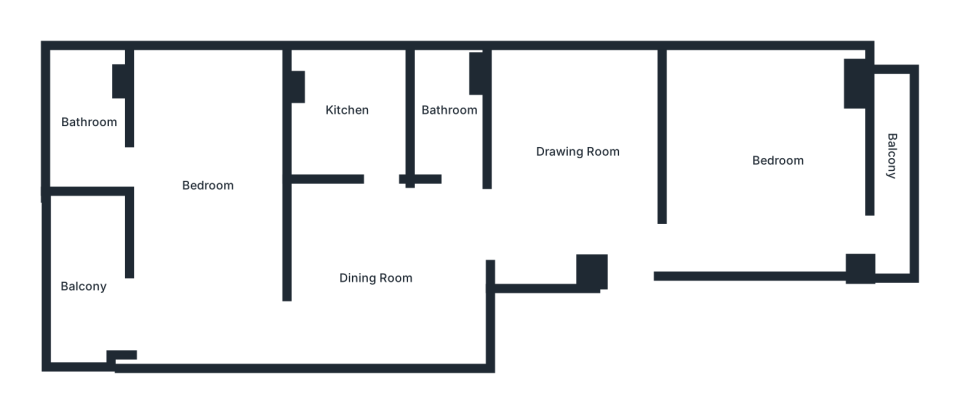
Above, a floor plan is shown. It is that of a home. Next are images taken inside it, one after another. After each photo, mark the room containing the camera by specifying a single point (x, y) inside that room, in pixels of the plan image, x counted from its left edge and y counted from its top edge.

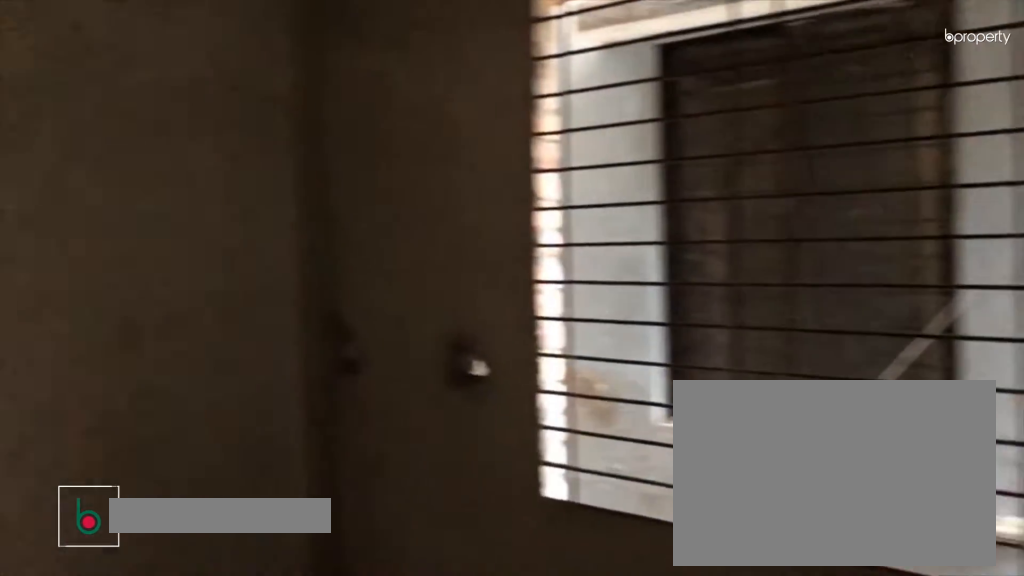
(566, 166)
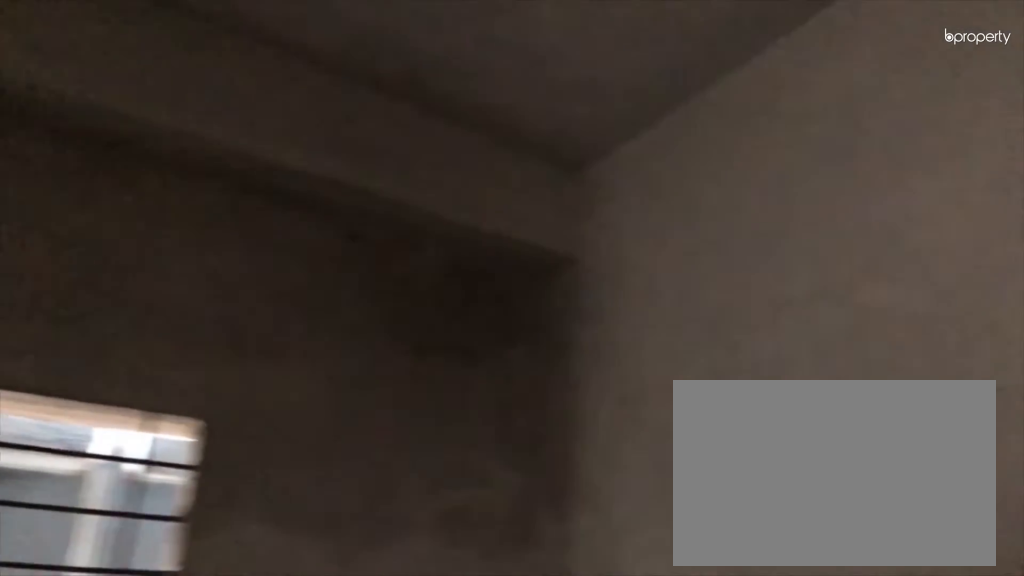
(566, 166)
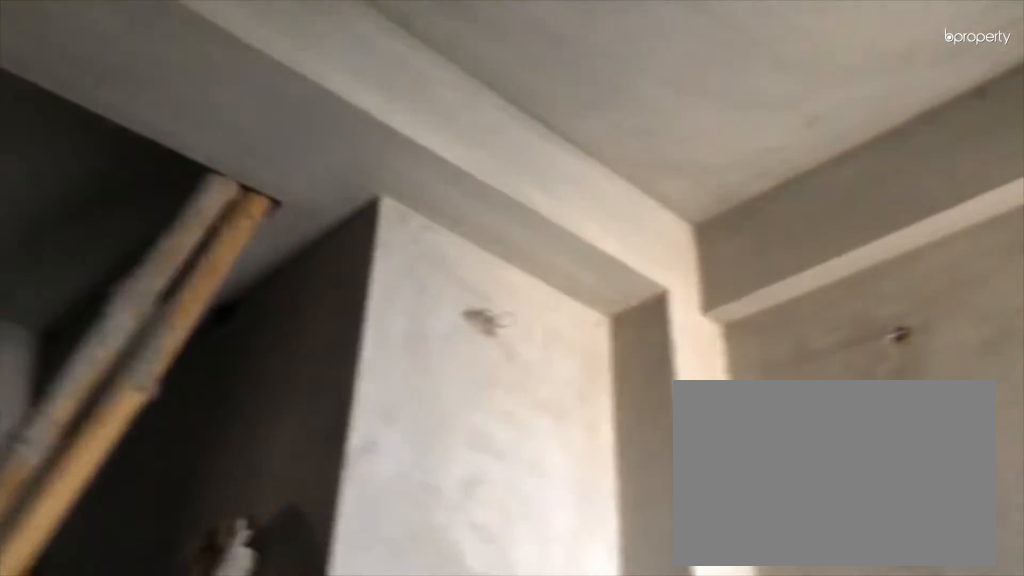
(381, 279)
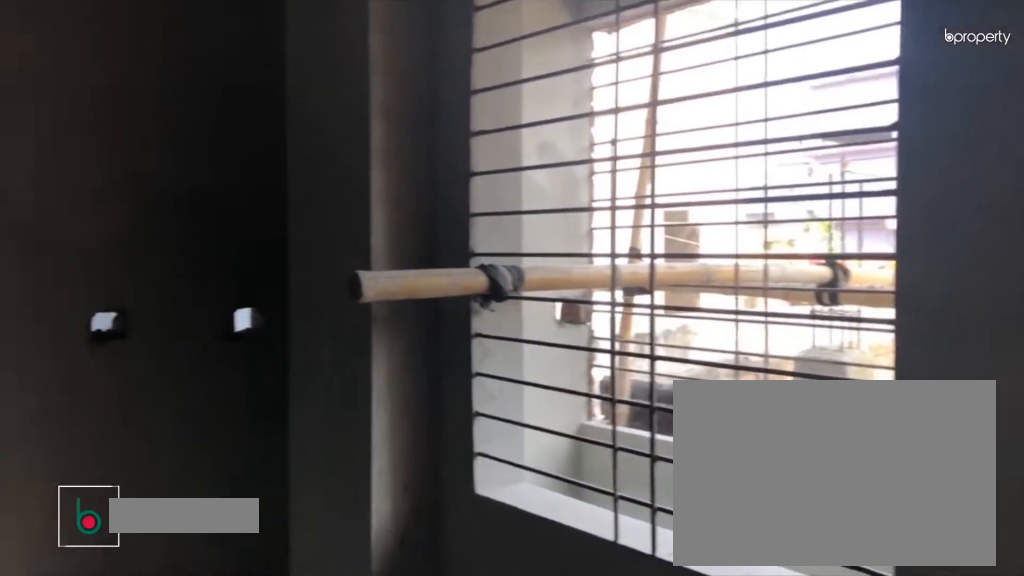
(762, 165)
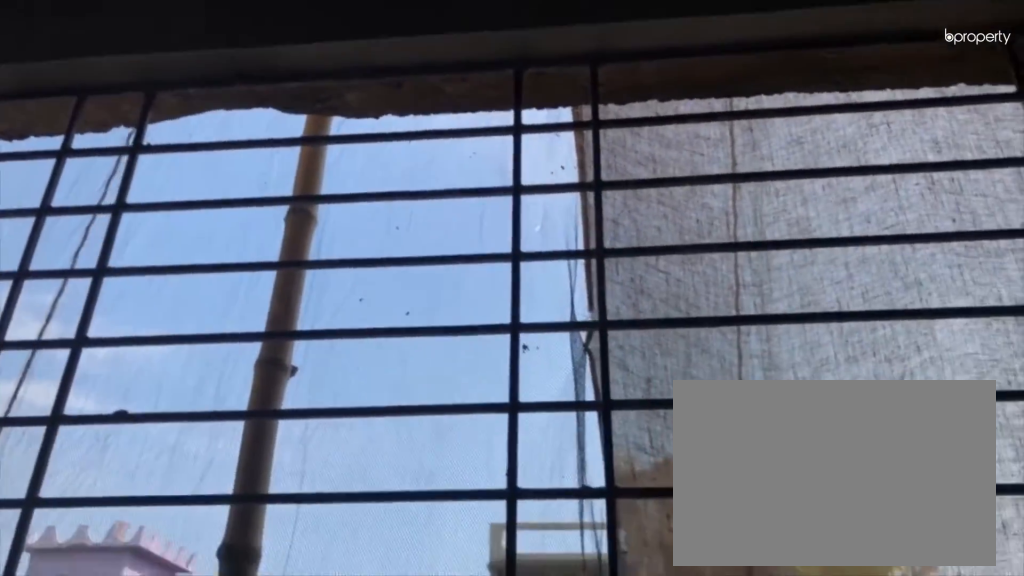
(891, 156)
